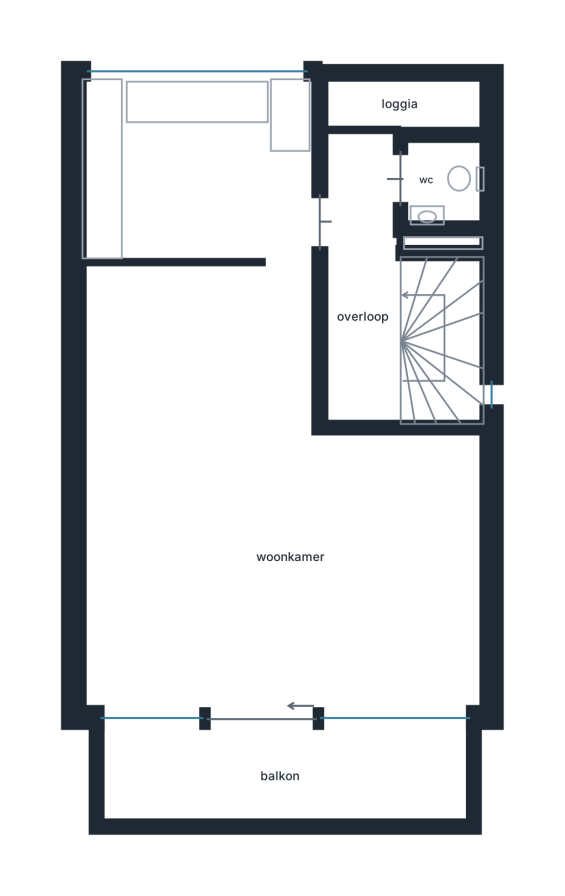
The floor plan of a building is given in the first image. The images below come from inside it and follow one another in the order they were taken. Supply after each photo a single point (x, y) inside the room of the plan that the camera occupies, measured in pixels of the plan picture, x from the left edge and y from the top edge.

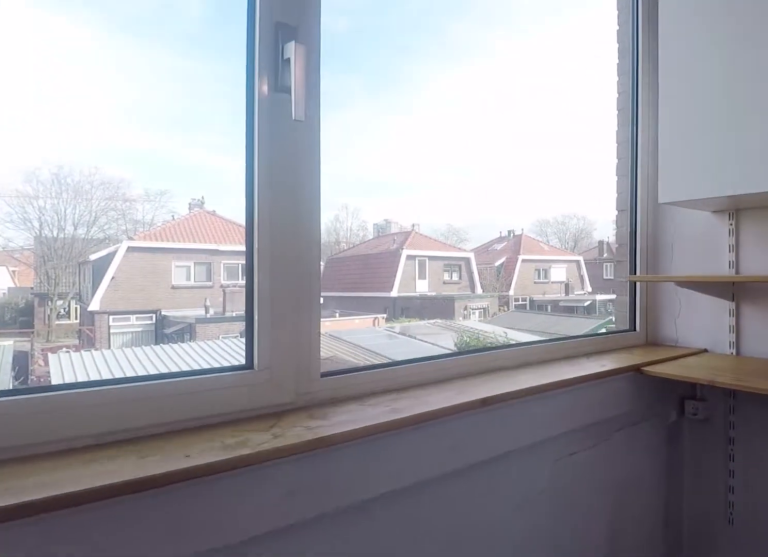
(403, 106)
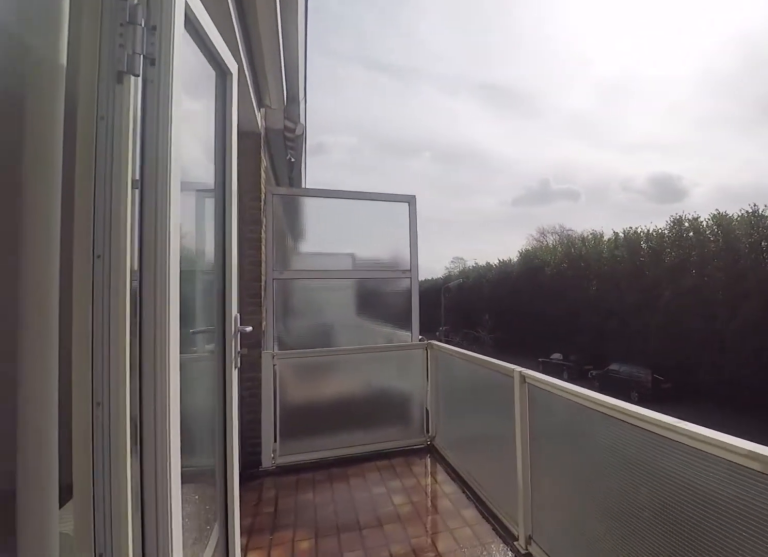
(284, 774)
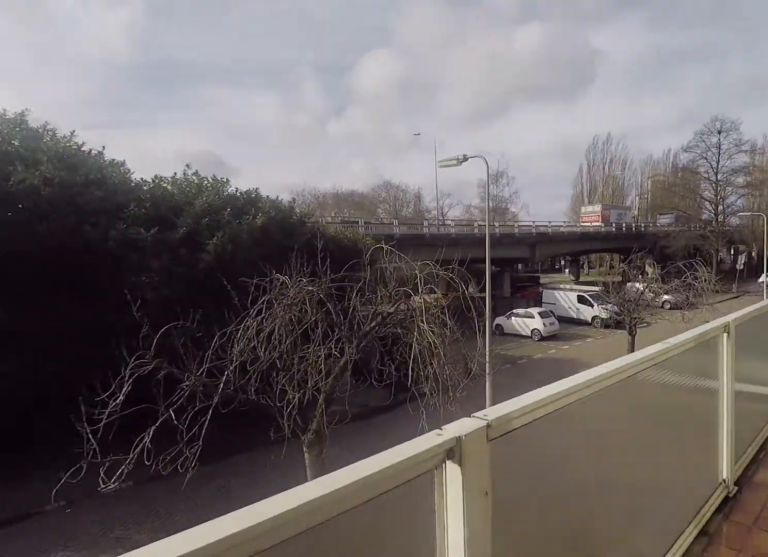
(284, 774)
